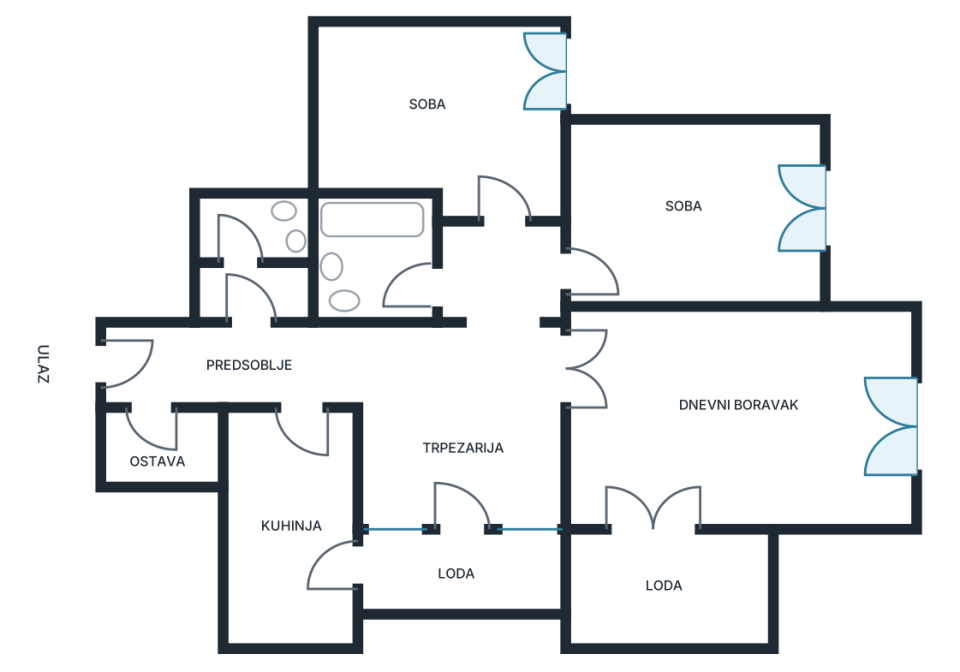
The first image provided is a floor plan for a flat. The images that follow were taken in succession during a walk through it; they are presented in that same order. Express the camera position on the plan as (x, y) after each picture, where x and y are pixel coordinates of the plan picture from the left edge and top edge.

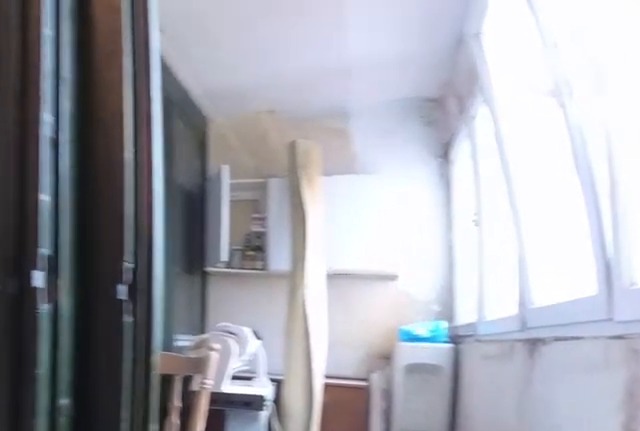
(322, 598)
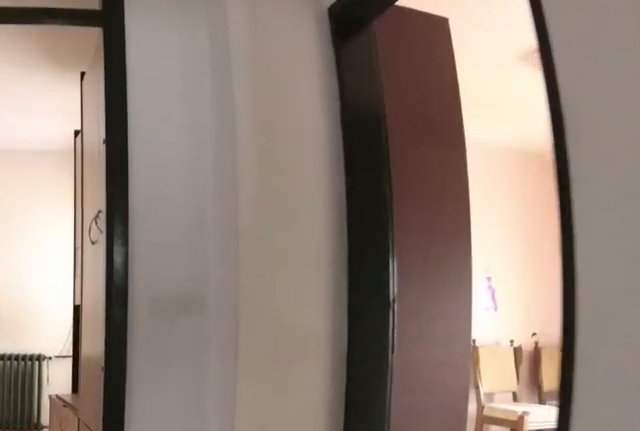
(504, 372)
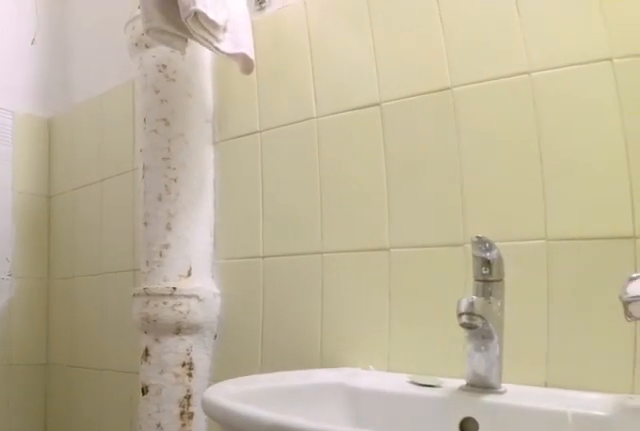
(251, 280)
